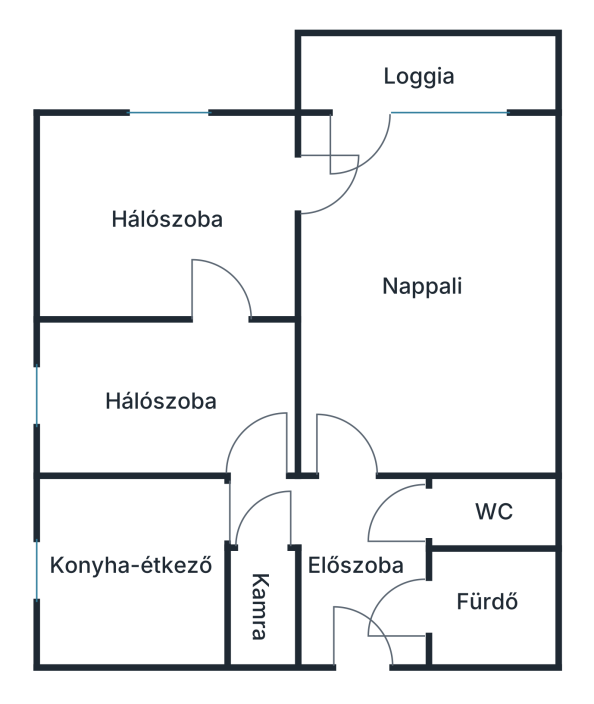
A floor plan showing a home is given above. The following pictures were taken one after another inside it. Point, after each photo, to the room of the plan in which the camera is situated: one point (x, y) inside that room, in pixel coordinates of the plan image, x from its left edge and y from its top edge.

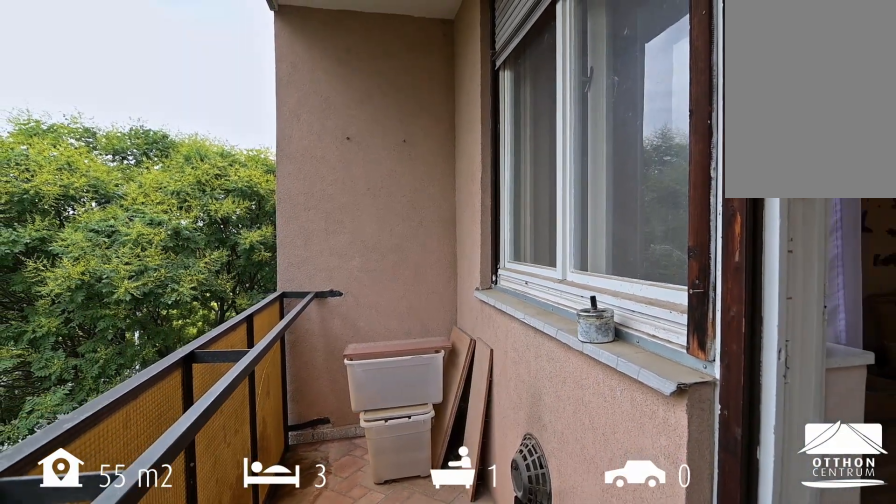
(452, 75)
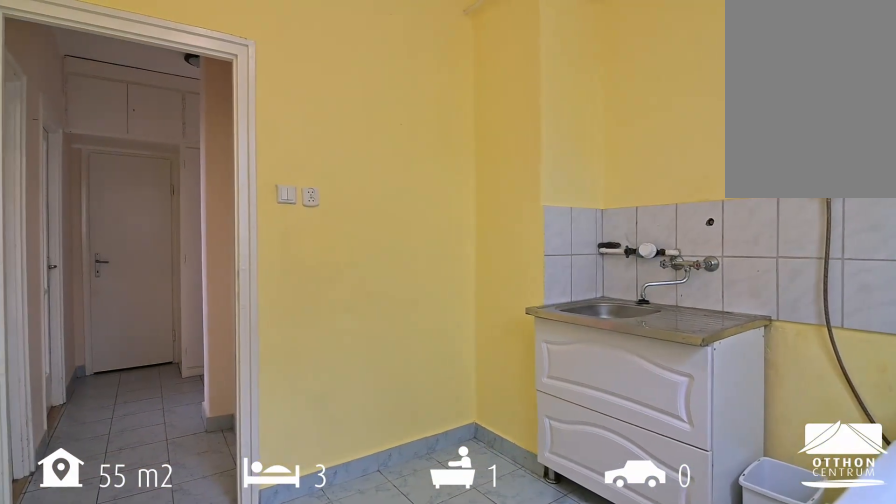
(143, 596)
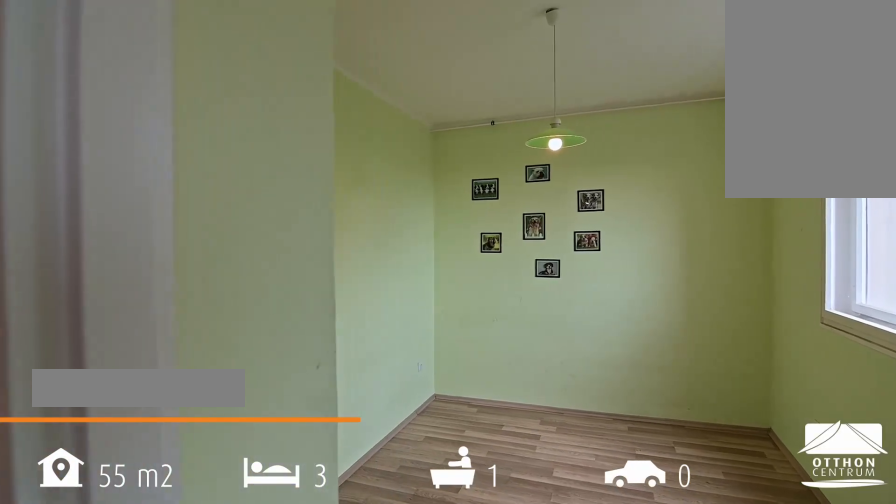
(173, 181)
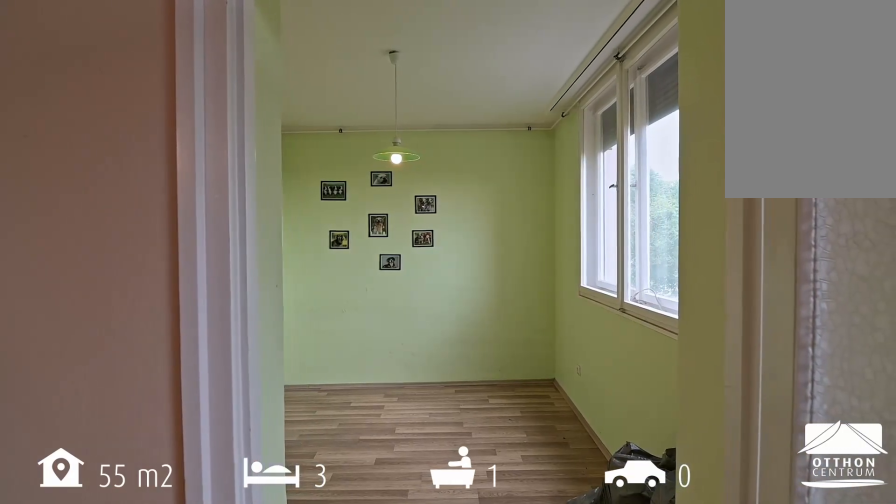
(173, 181)
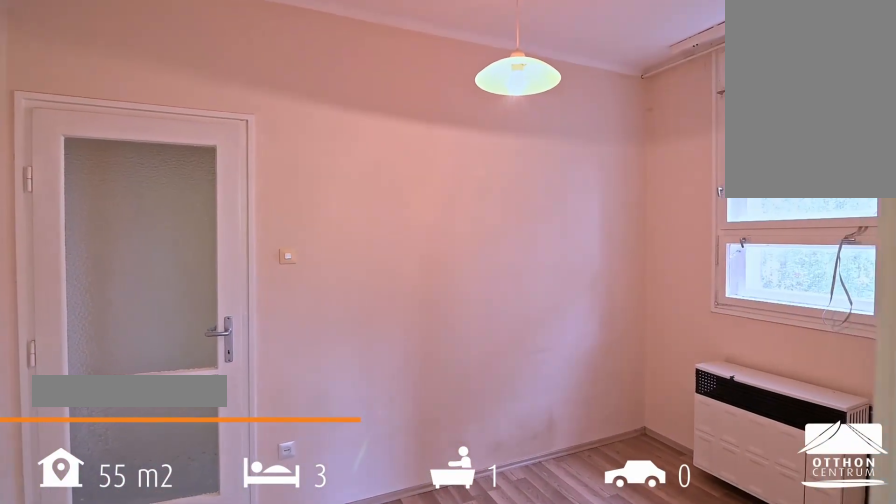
(173, 378)
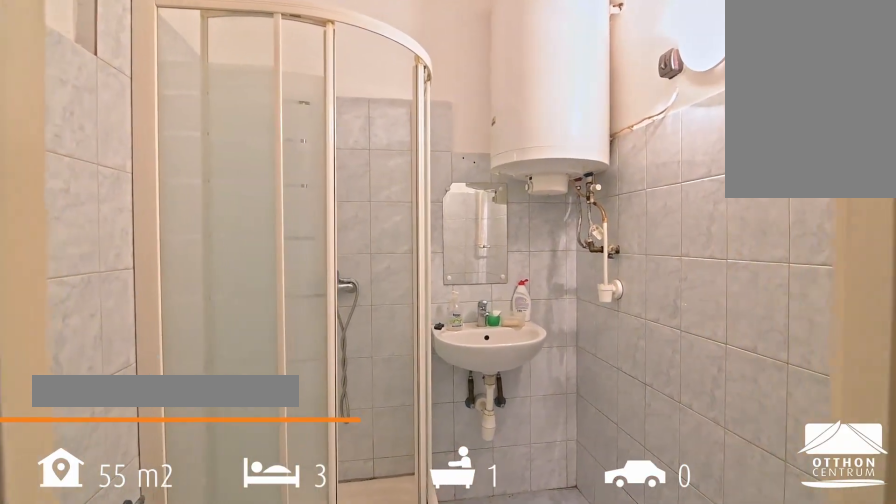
(492, 596)
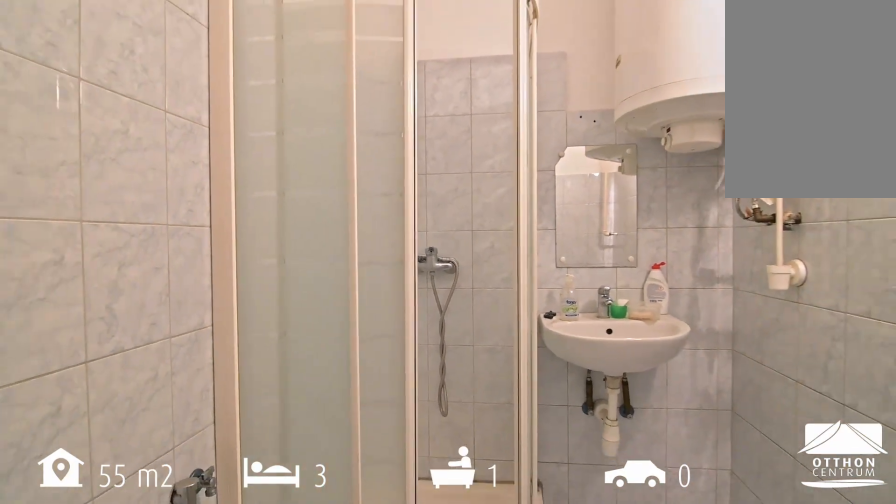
(492, 596)
